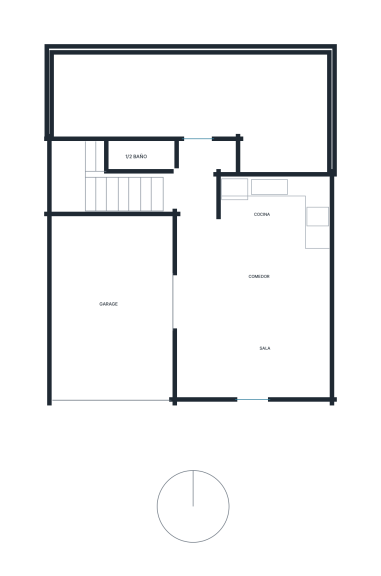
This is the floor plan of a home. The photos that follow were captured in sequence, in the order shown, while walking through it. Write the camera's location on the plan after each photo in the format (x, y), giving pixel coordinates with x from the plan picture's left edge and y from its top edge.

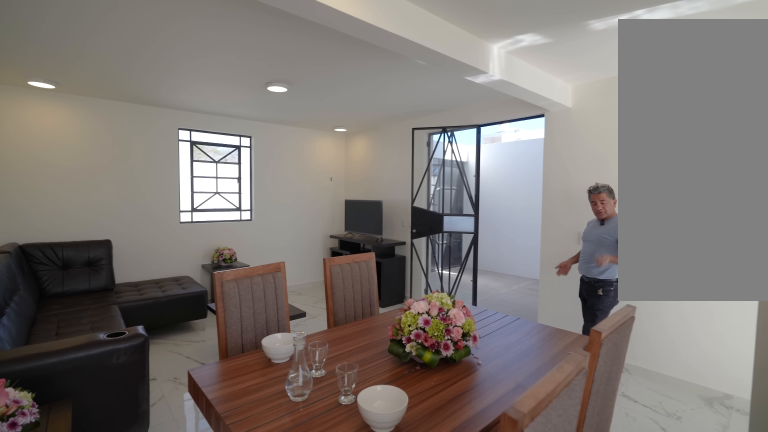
(305, 264)
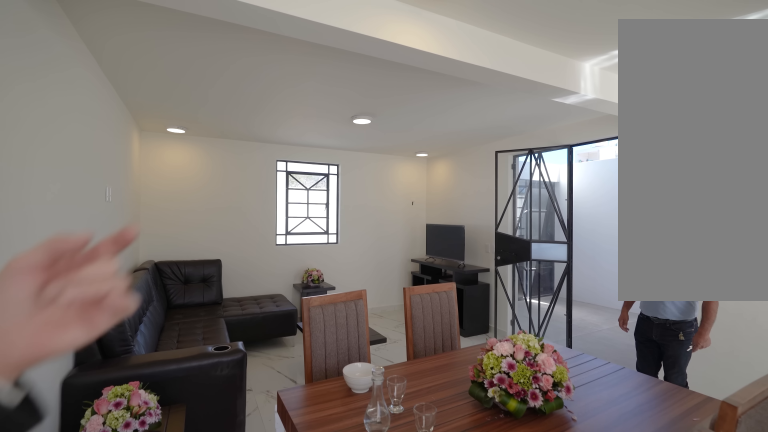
(298, 239)
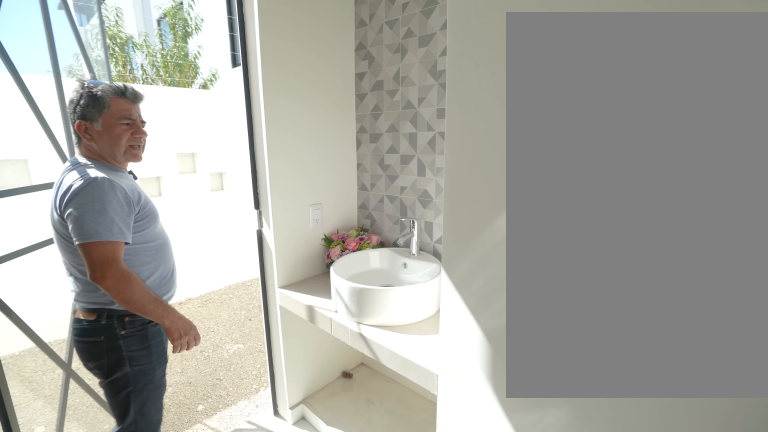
(195, 157)
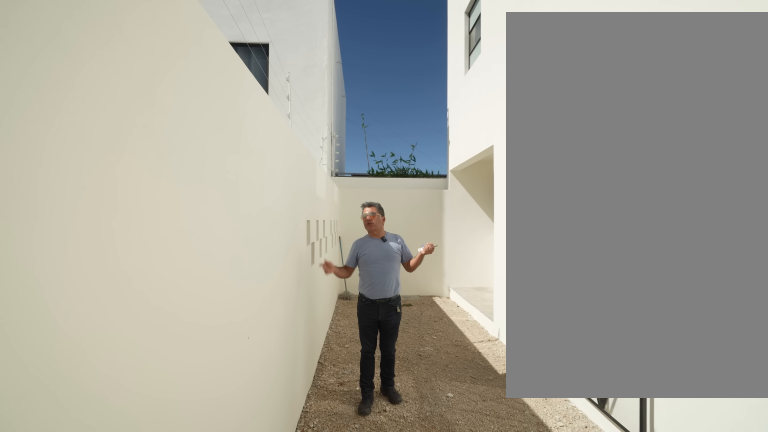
(139, 105)
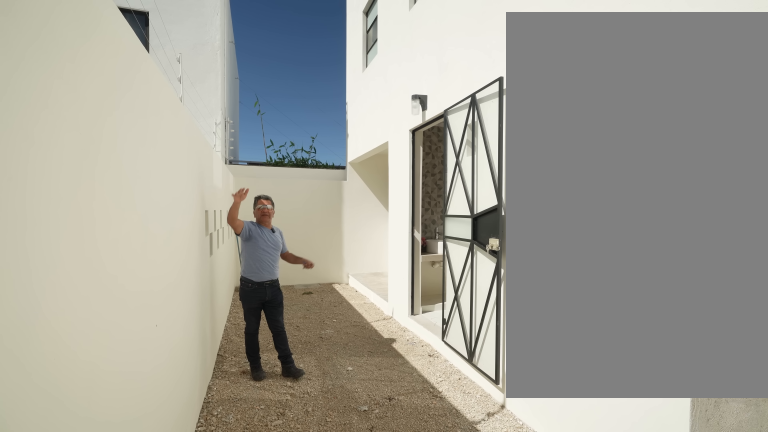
(70, 98)
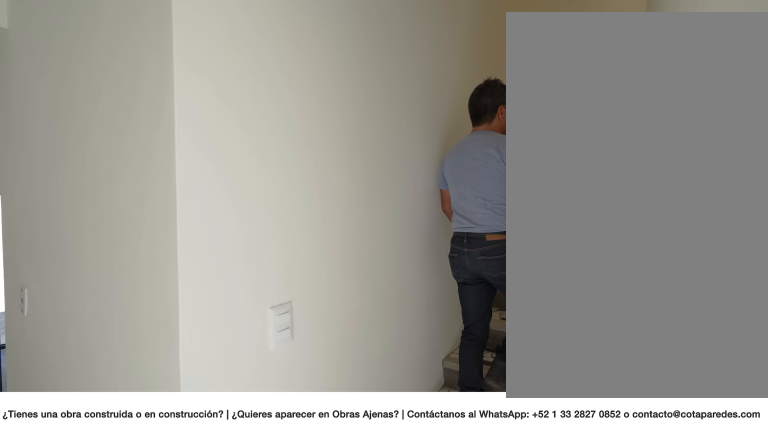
(191, 157)
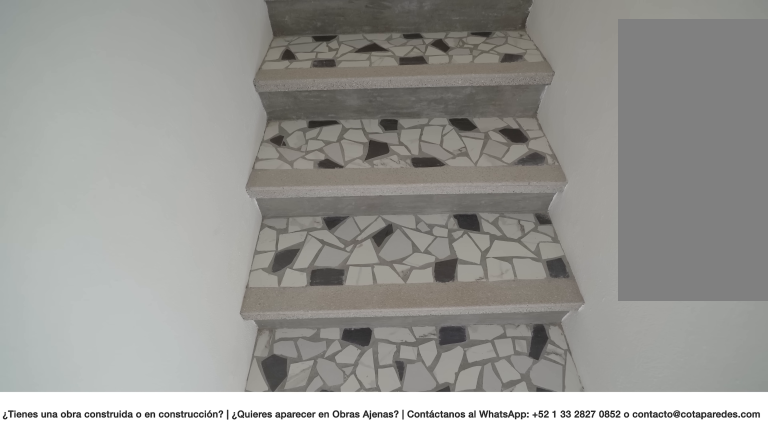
(170, 189)
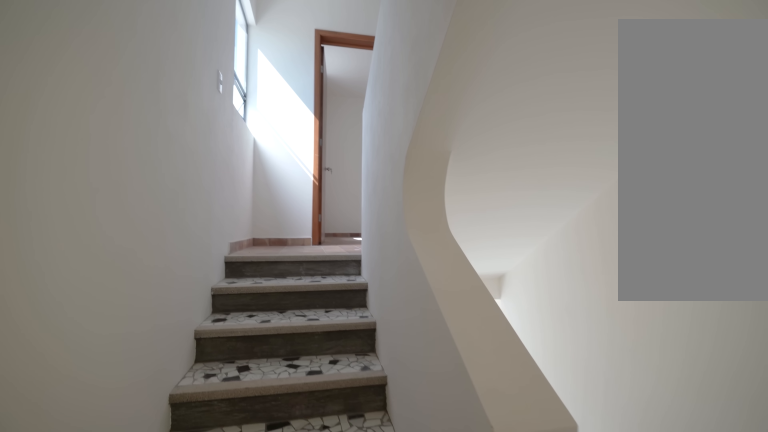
(66, 174)
